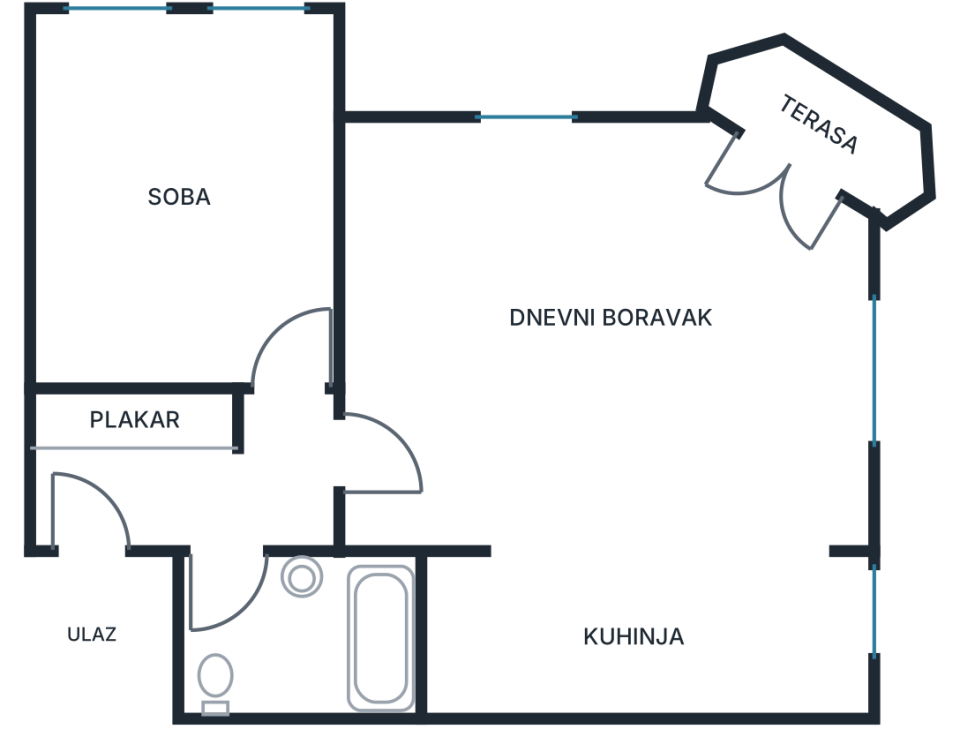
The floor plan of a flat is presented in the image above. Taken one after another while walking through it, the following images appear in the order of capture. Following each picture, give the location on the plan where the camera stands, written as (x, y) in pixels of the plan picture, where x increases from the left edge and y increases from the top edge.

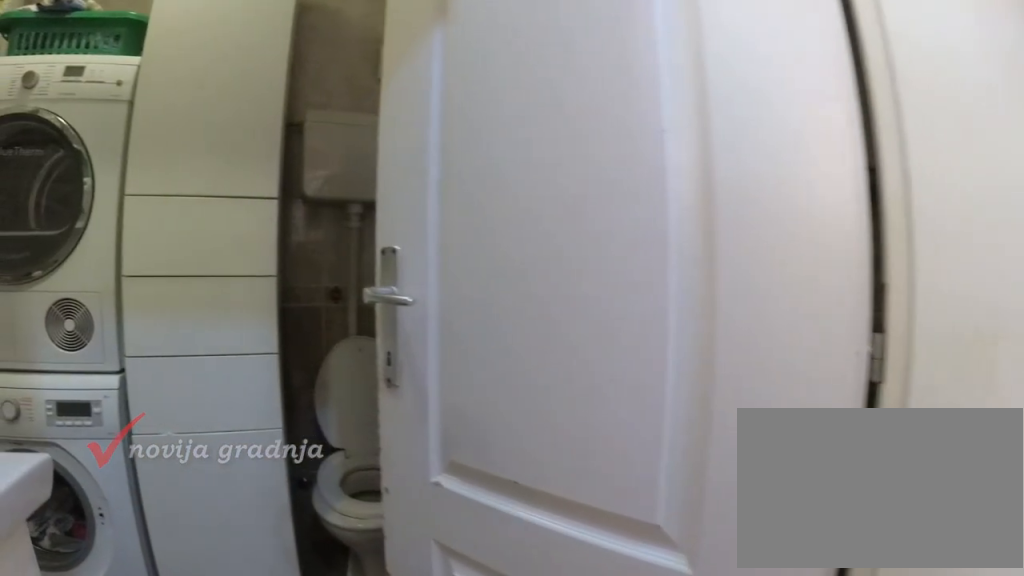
(248, 500)
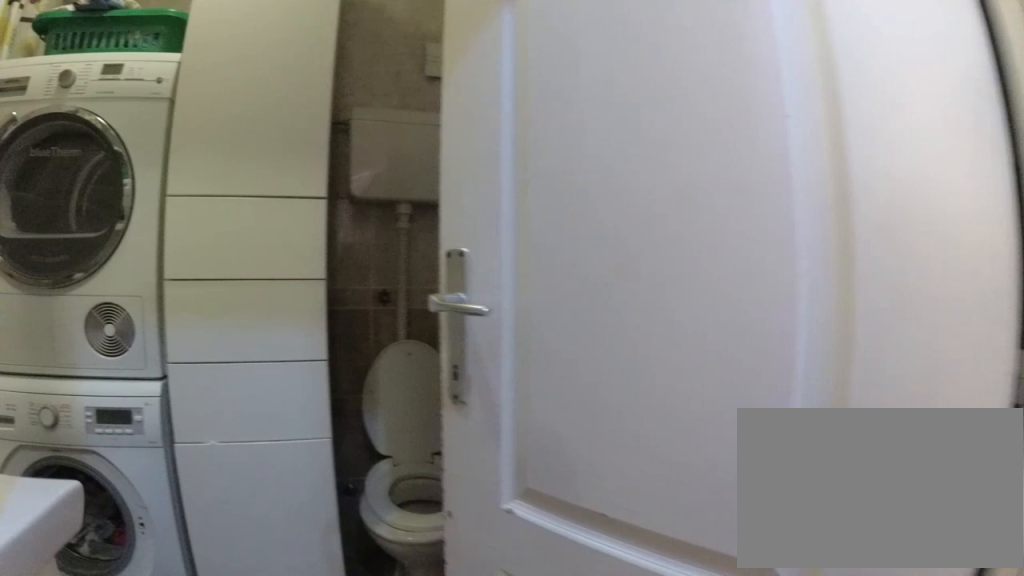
(246, 506)
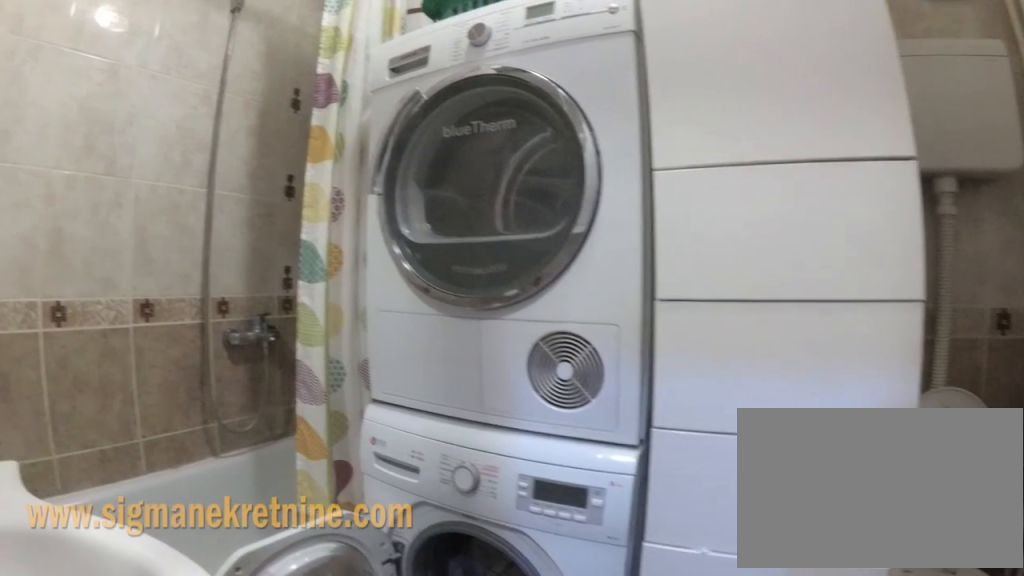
(225, 564)
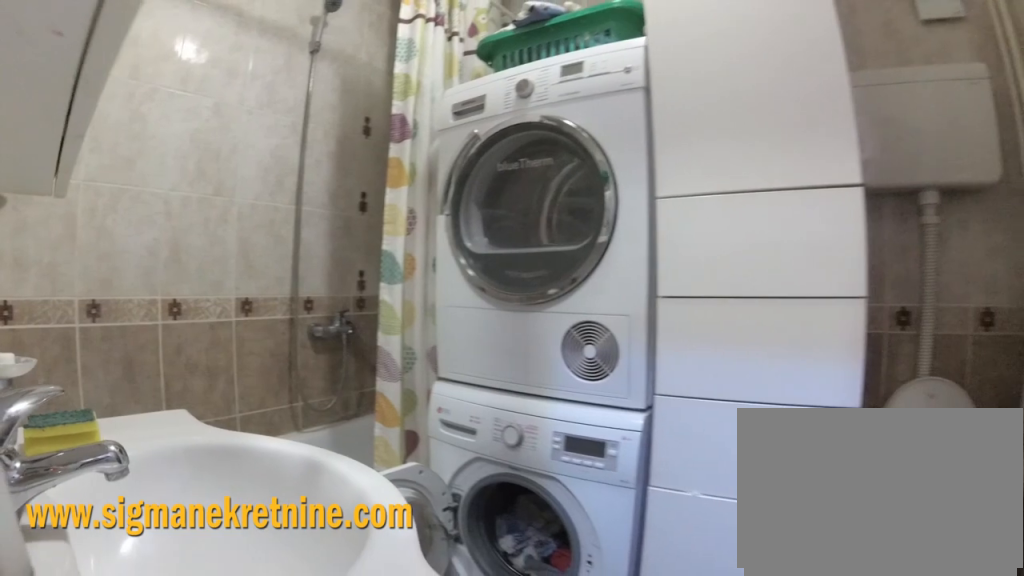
(229, 539)
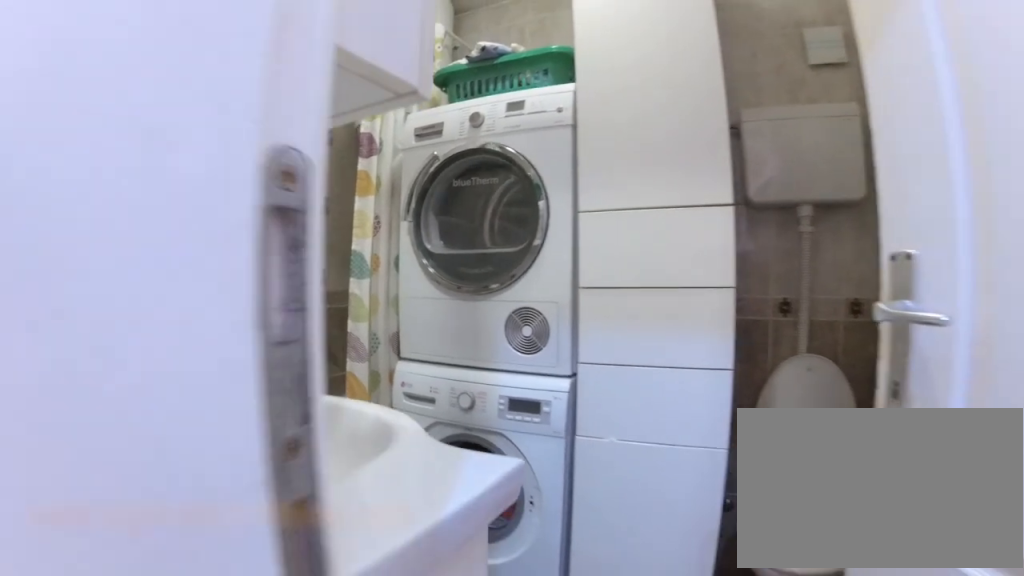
(232, 523)
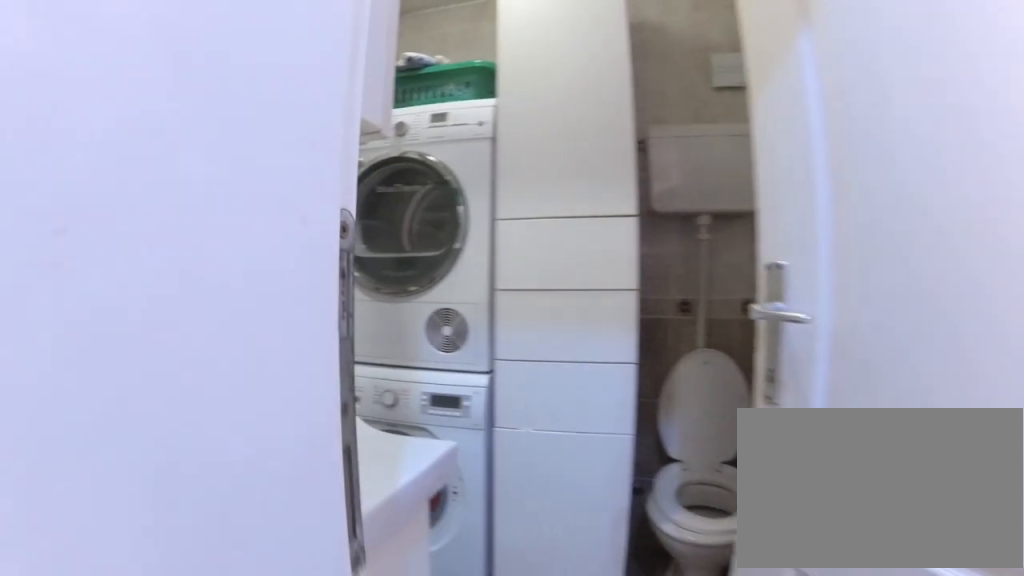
(236, 514)
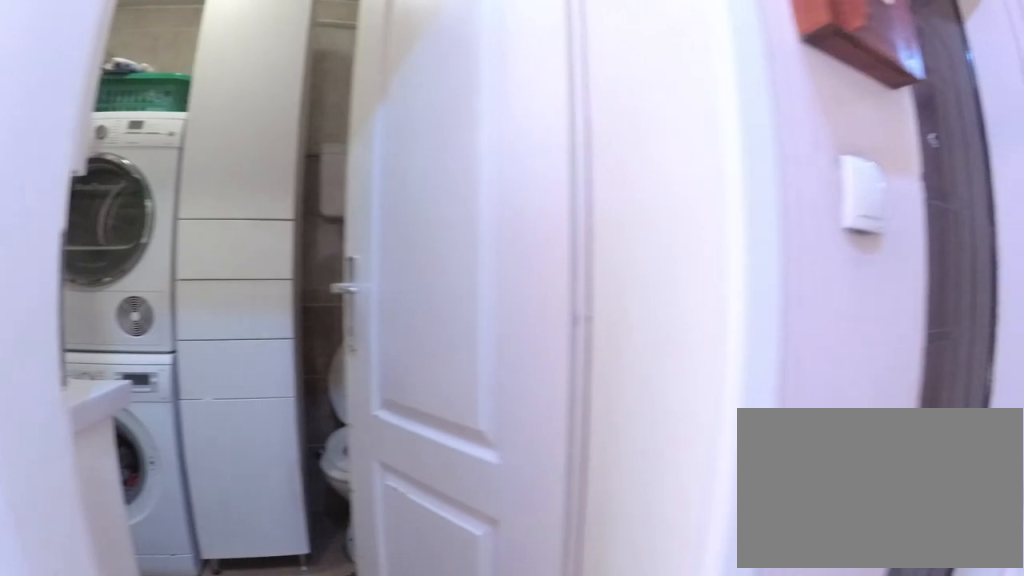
(259, 498)
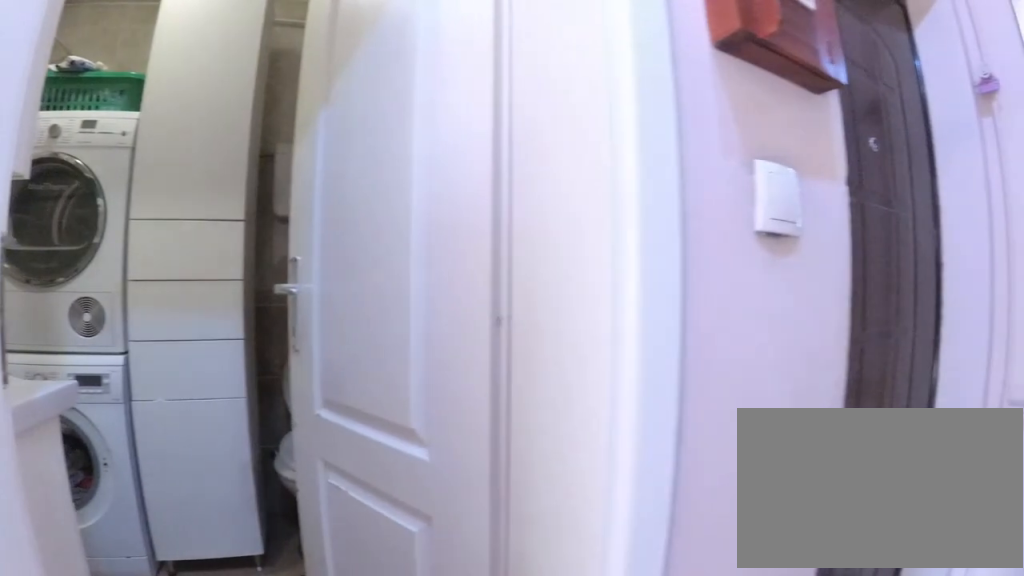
(263, 497)
